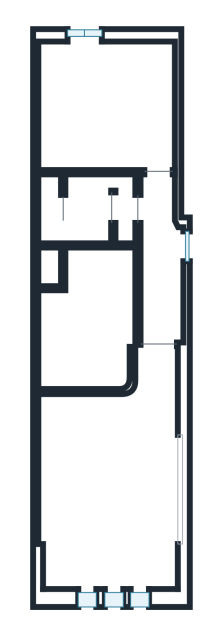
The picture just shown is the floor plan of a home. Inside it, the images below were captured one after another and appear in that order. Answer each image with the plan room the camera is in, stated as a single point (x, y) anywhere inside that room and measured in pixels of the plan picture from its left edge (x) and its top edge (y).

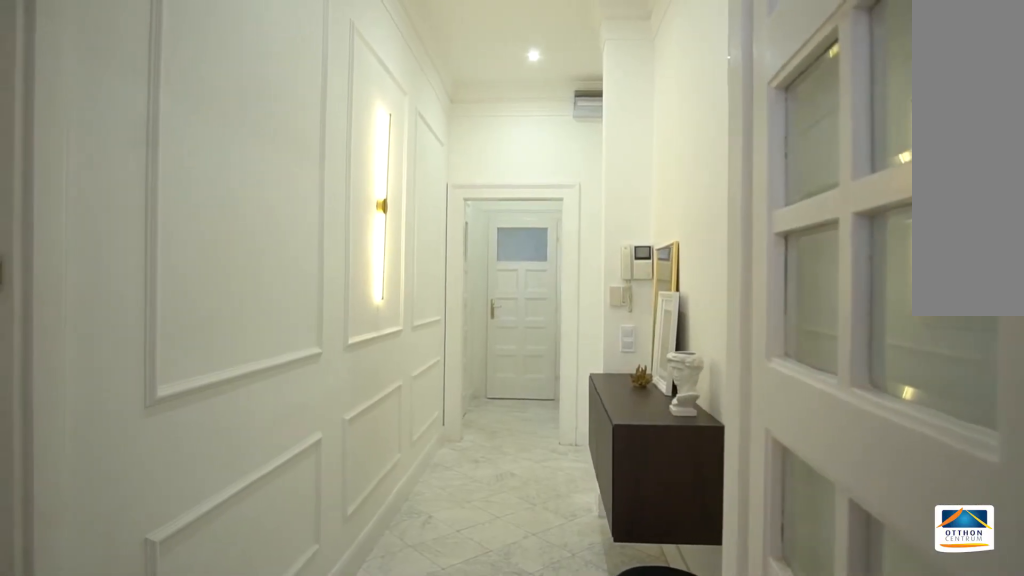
(162, 269)
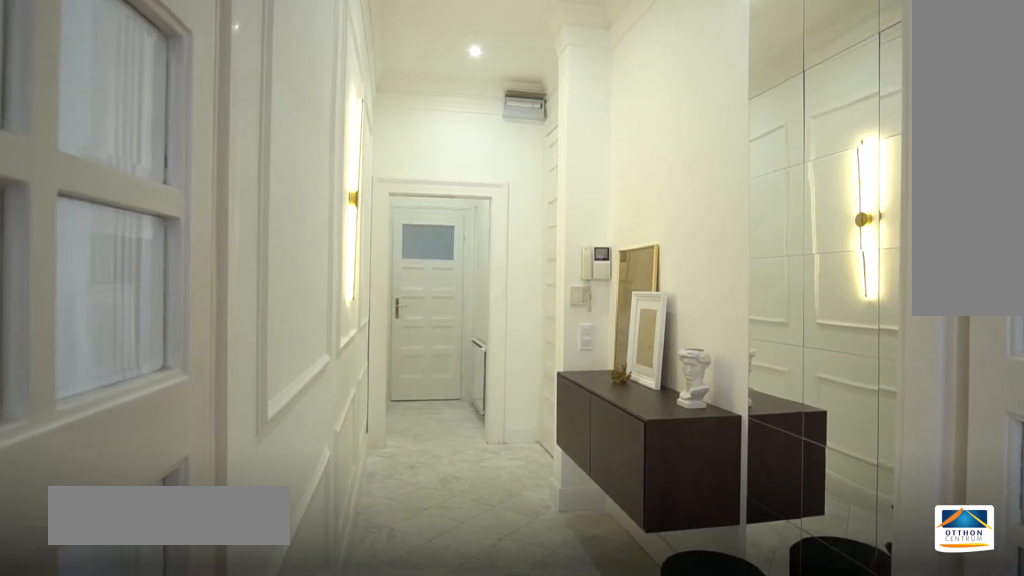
(162, 269)
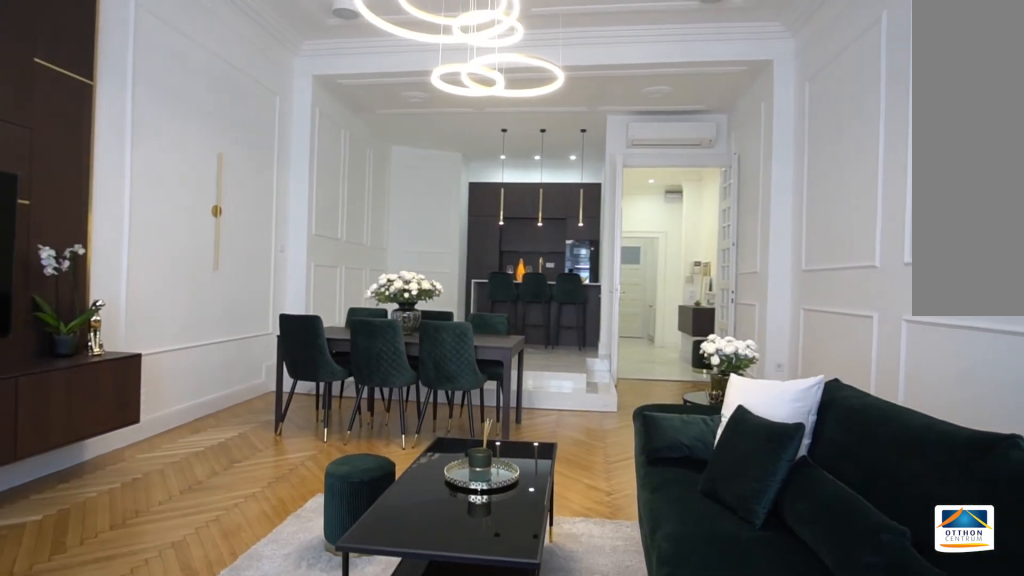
(107, 488)
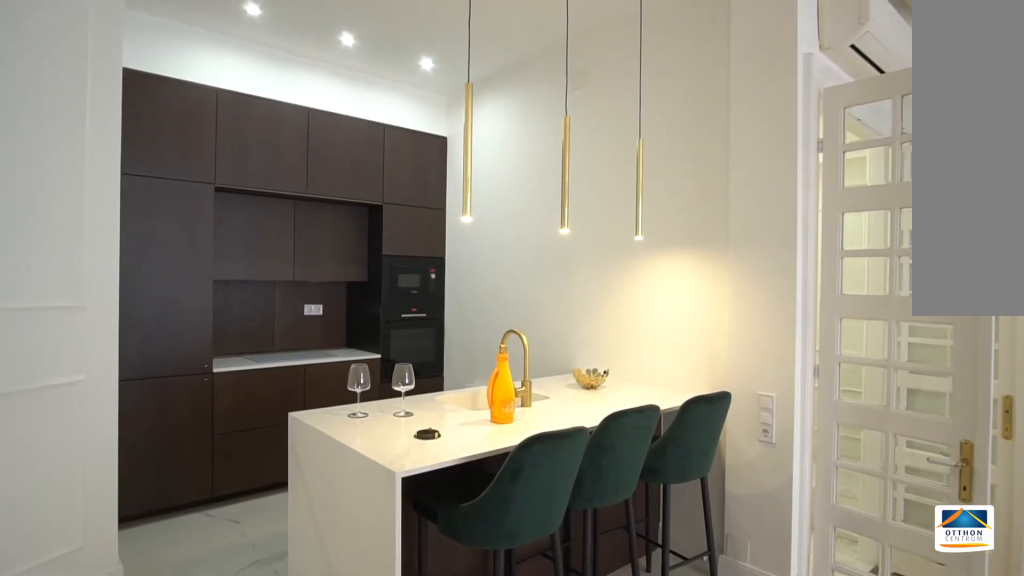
(92, 323)
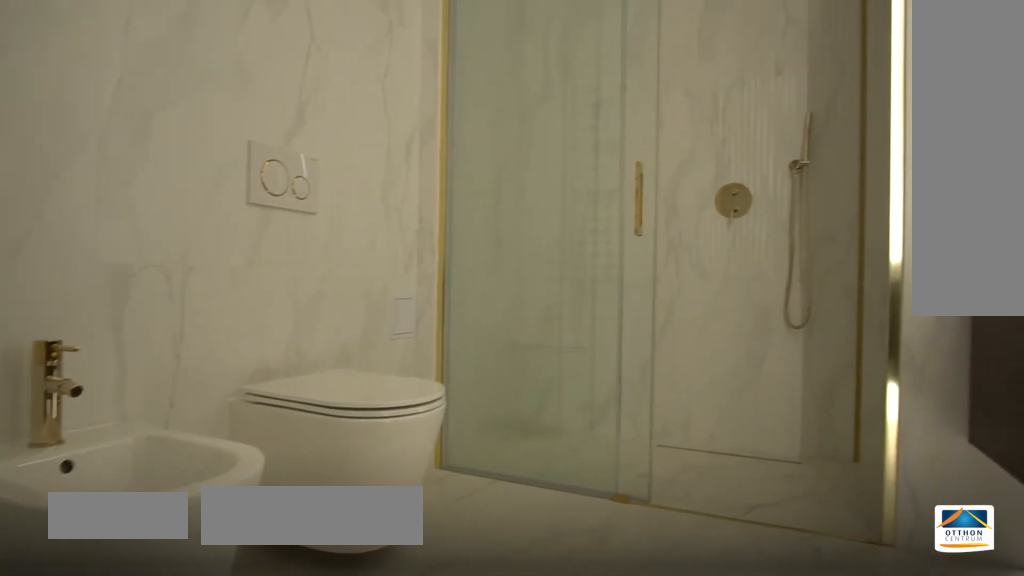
(88, 207)
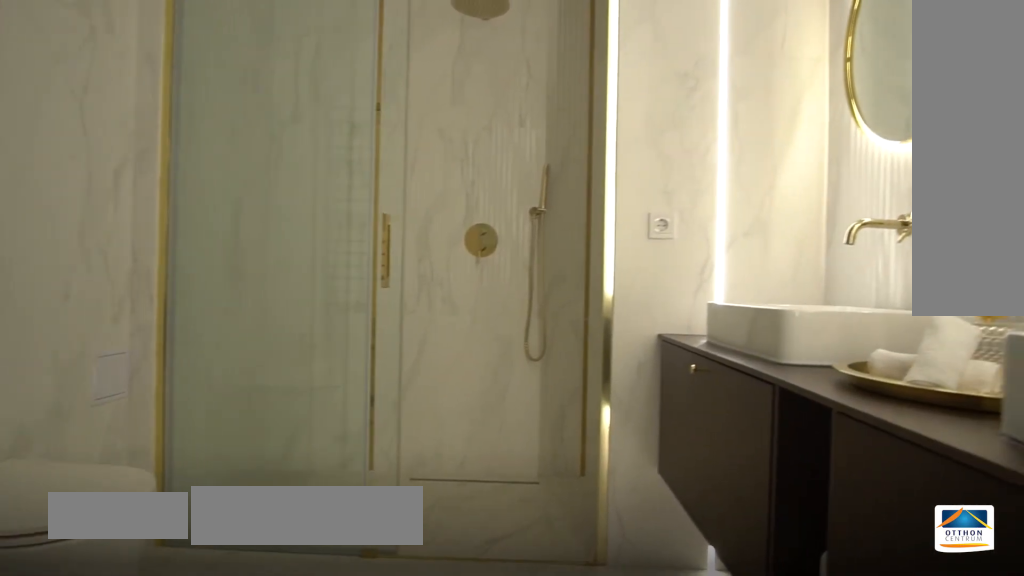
(88, 207)
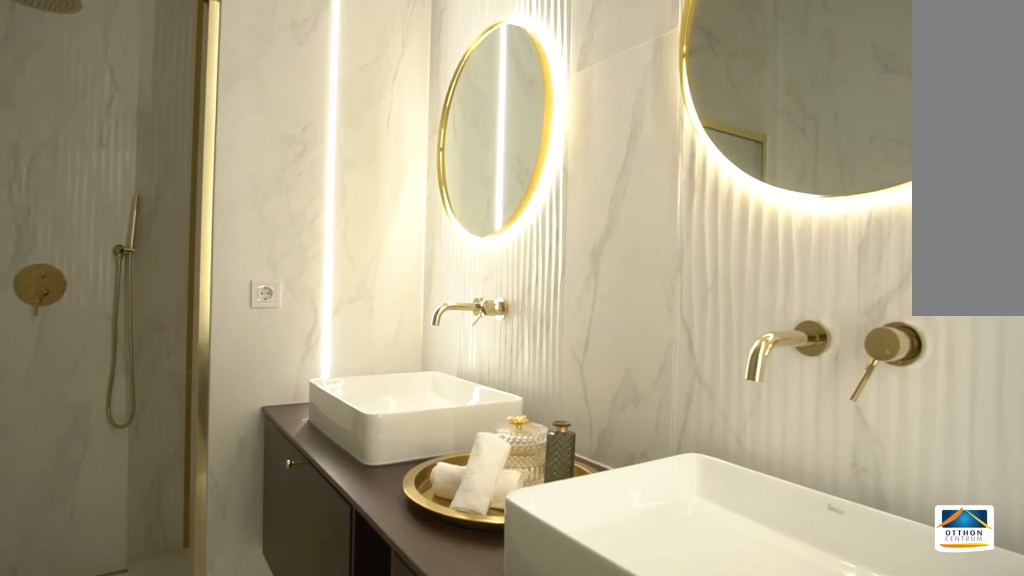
(88, 207)
